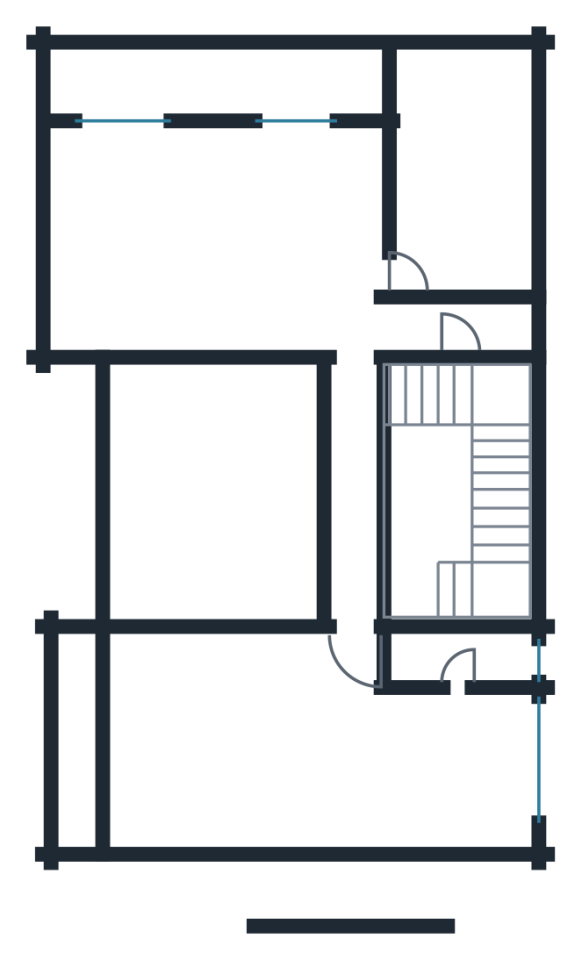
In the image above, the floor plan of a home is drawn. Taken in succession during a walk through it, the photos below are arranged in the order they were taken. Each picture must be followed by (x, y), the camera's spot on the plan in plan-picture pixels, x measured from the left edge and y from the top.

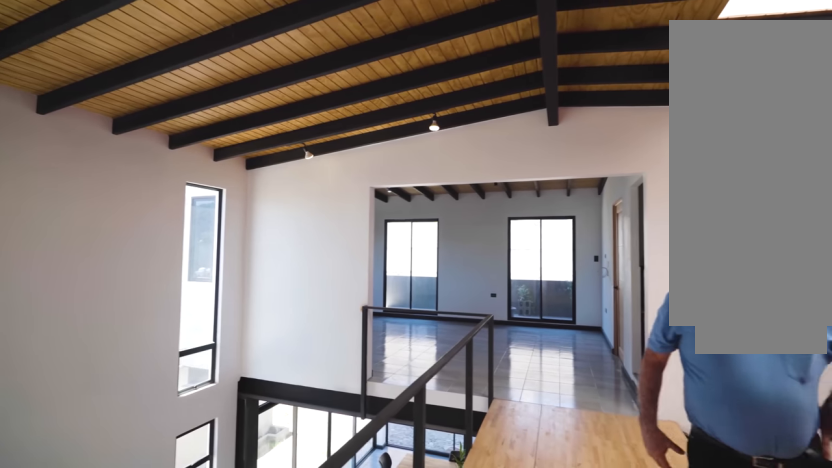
(351, 584)
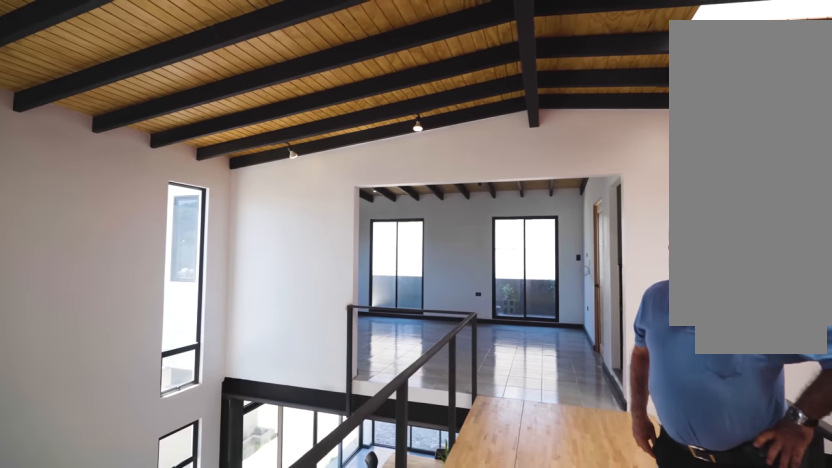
(352, 589)
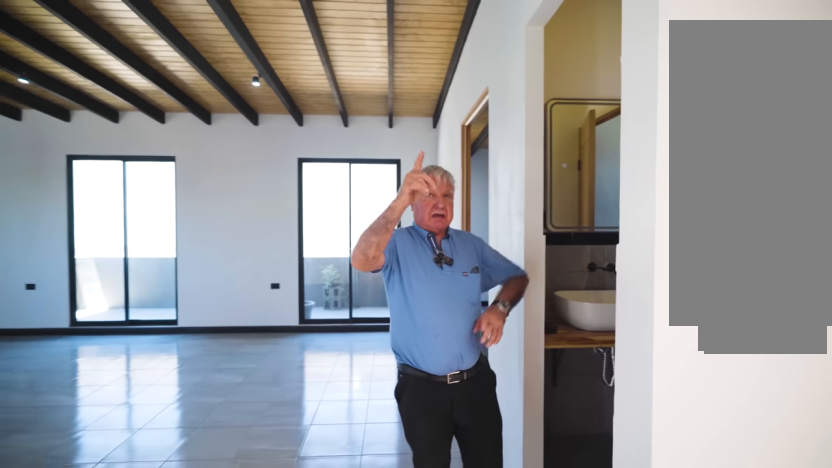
(403, 329)
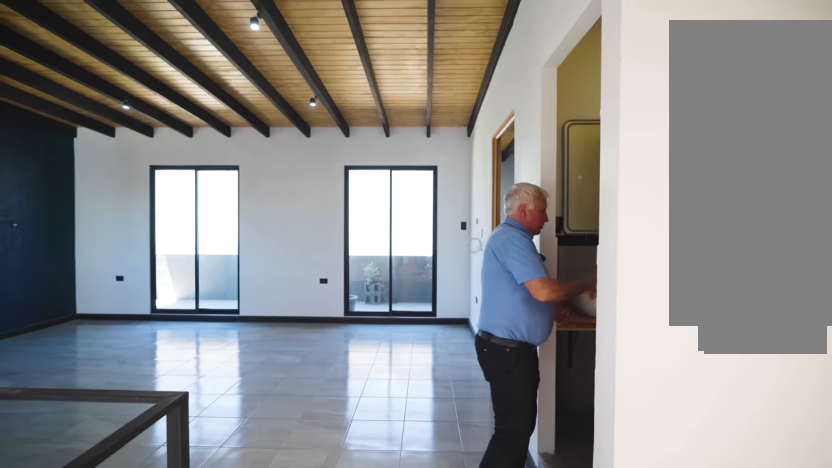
(379, 348)
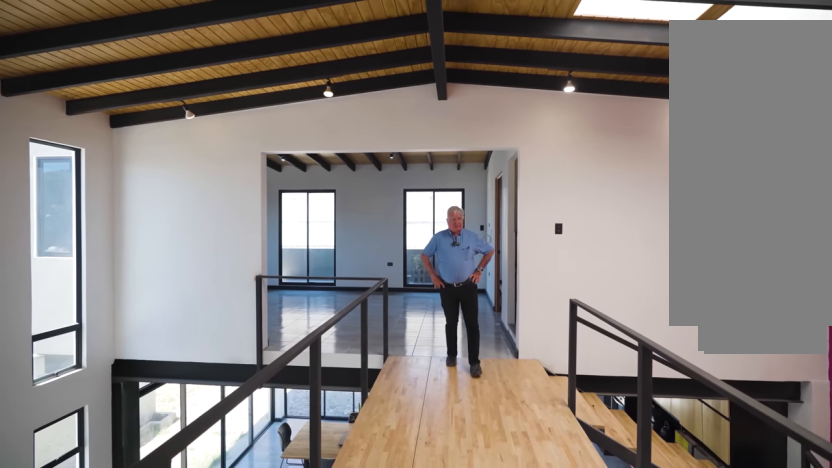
(350, 482)
